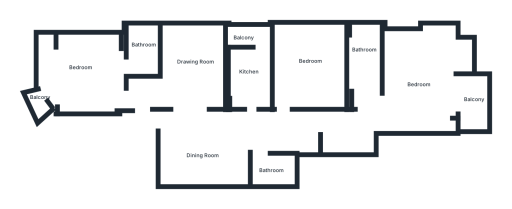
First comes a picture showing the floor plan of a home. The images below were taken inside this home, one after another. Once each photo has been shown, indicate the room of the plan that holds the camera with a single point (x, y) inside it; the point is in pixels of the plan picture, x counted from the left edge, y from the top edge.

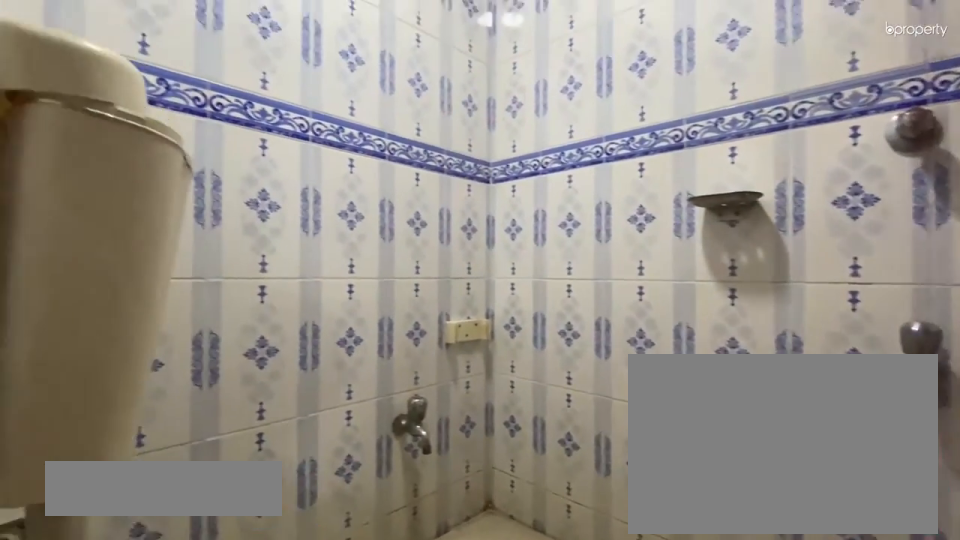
(270, 168)
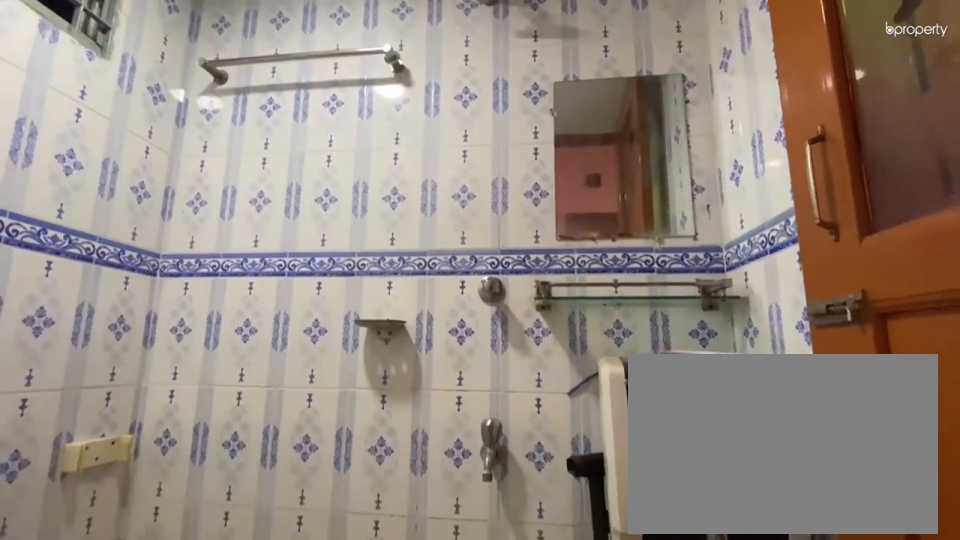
(270, 168)
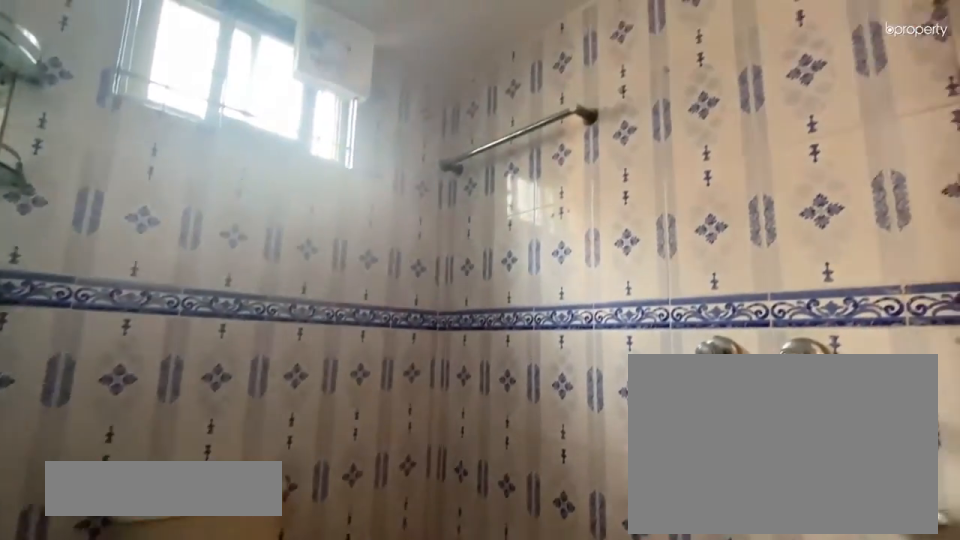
(146, 50)
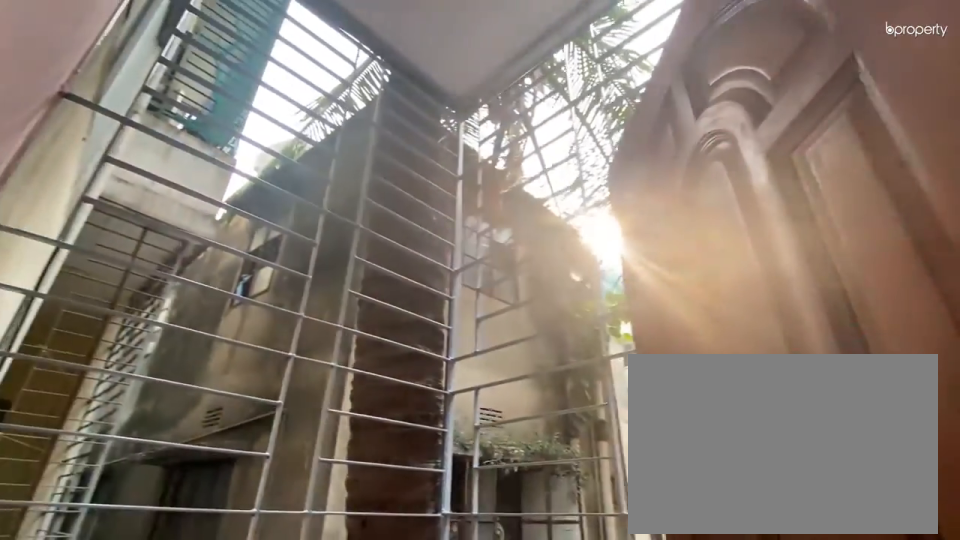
(38, 100)
